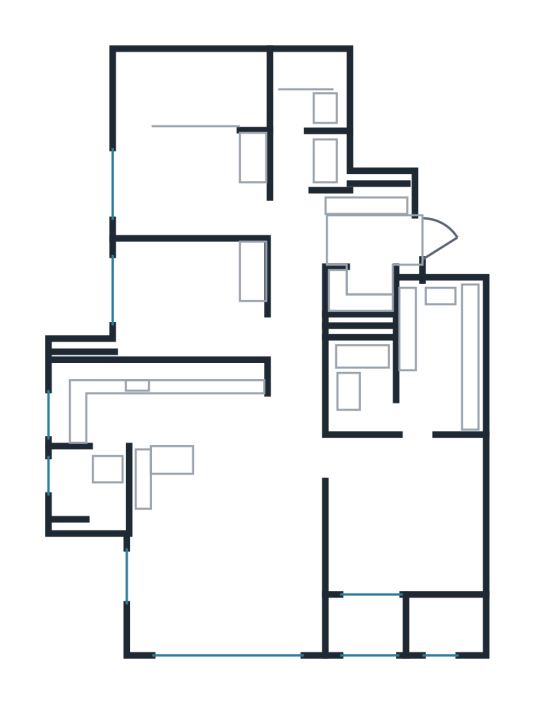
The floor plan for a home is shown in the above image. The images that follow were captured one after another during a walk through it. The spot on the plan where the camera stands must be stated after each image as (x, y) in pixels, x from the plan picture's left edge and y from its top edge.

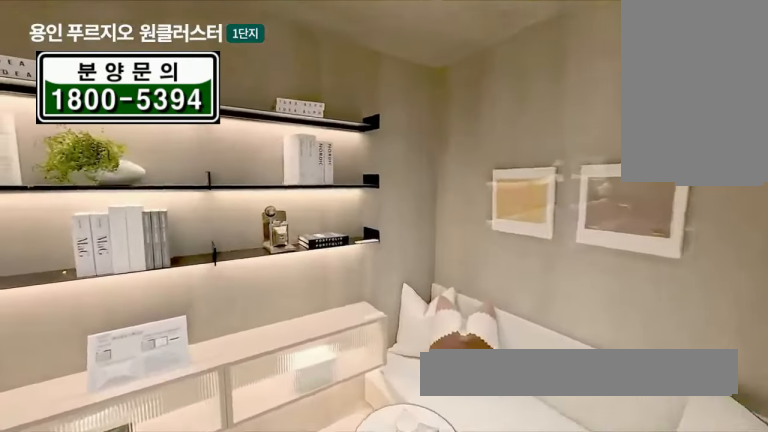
(195, 155)
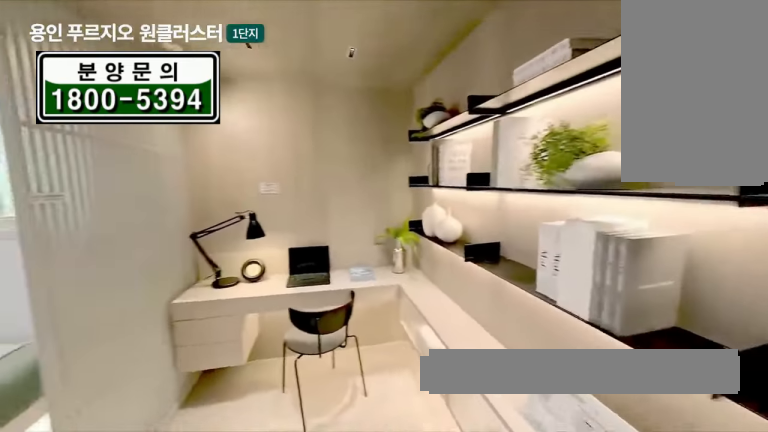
(195, 155)
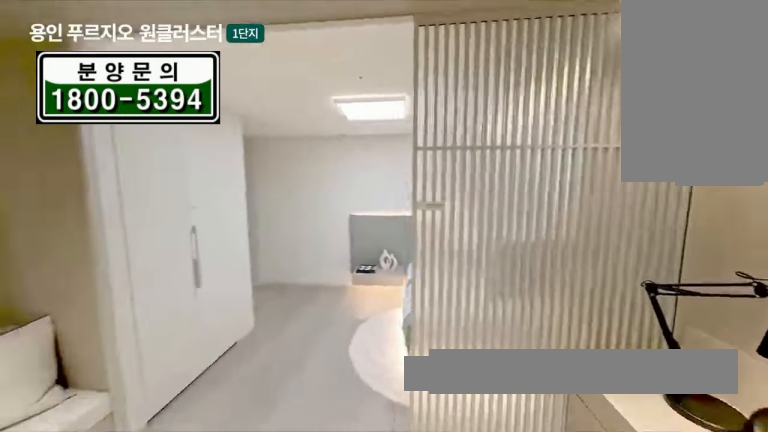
(192, 155)
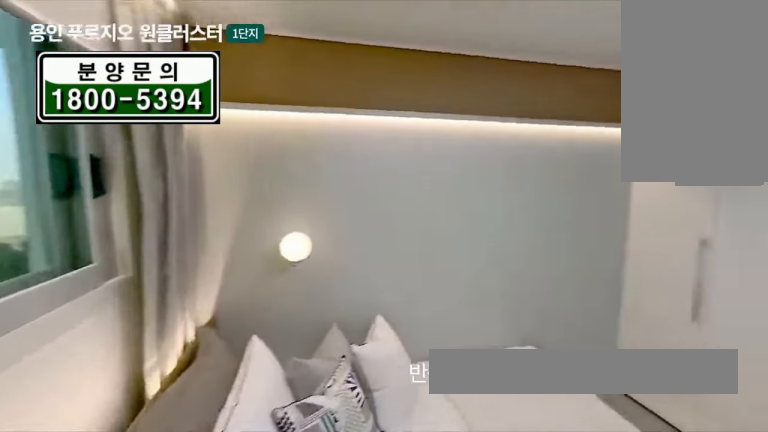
(193, 310)
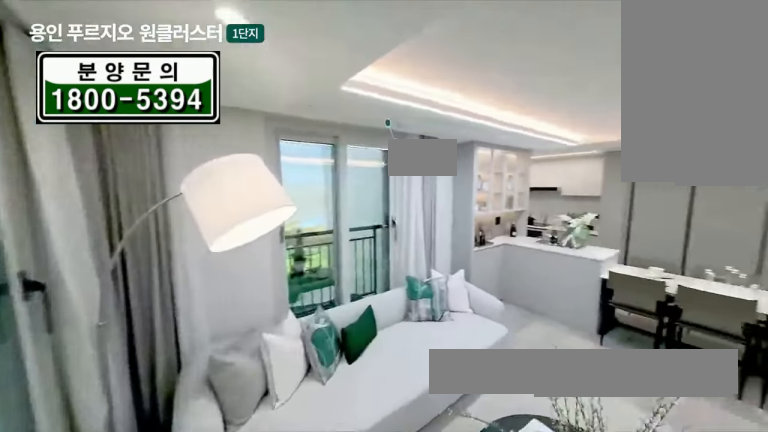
(226, 582)
